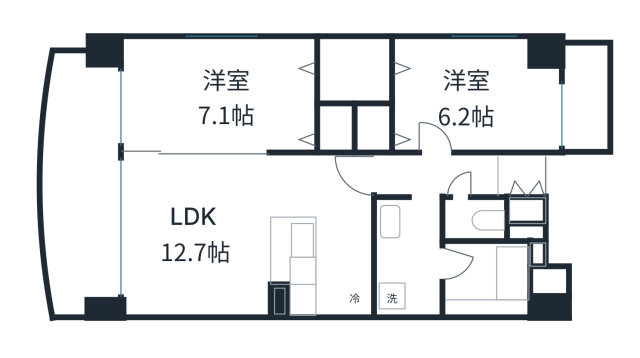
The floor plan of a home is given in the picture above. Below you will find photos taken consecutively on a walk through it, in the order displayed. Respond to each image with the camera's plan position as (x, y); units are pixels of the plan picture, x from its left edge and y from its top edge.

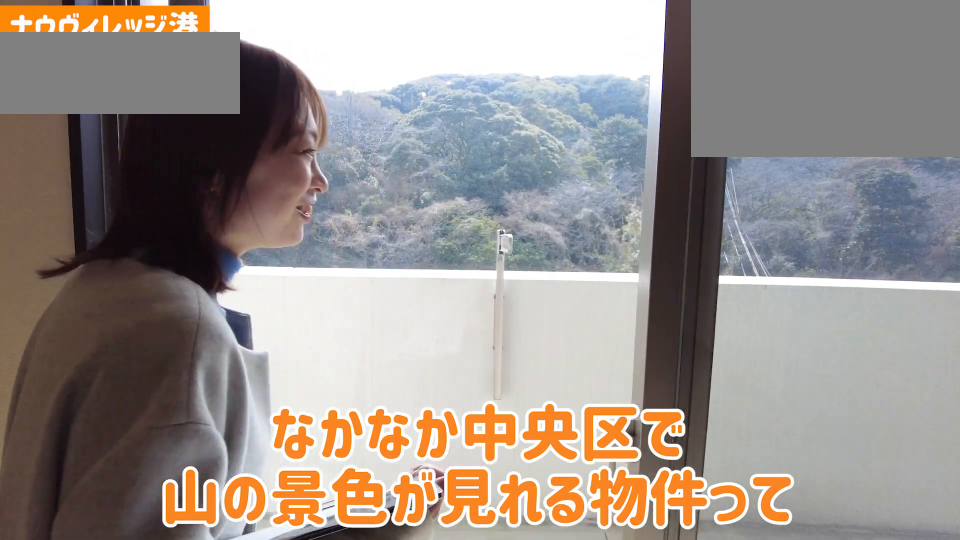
(88, 222)
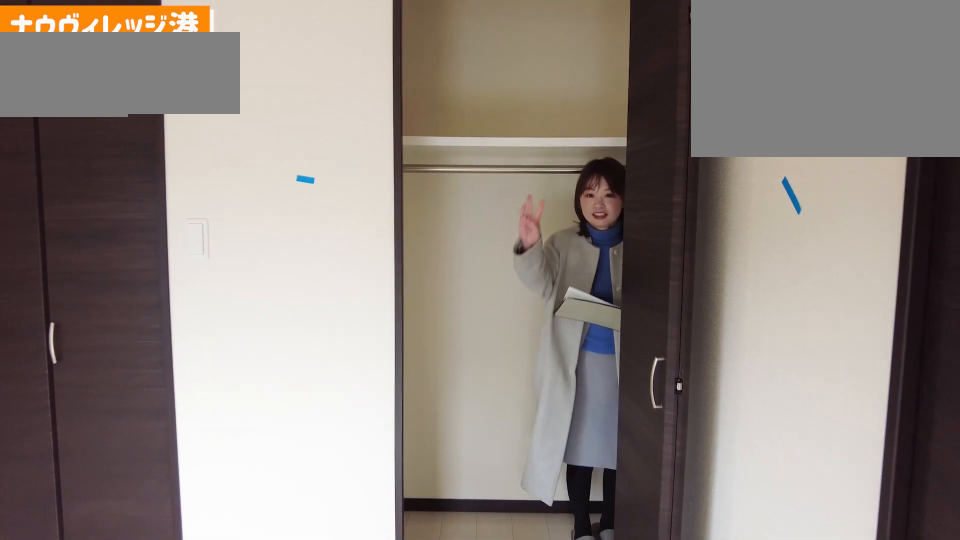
(289, 114)
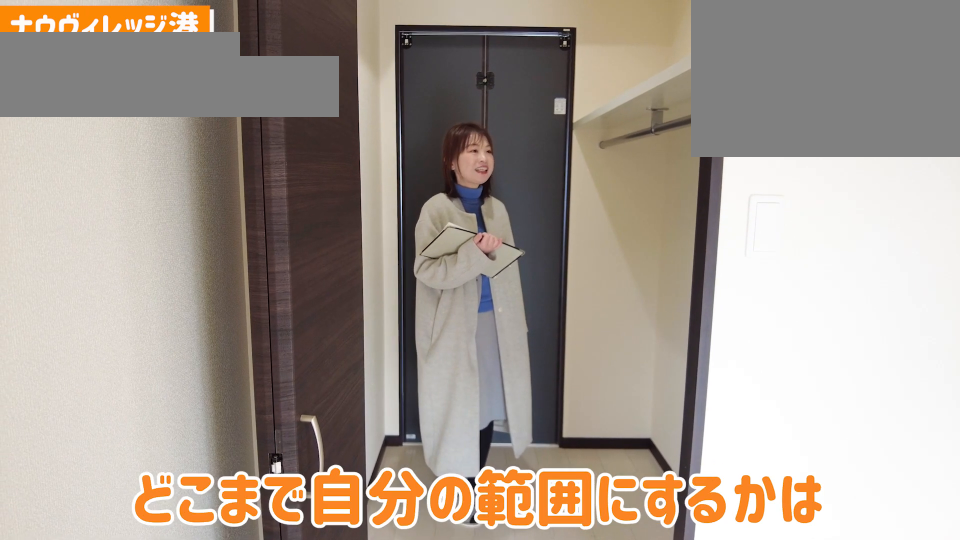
(355, 65)
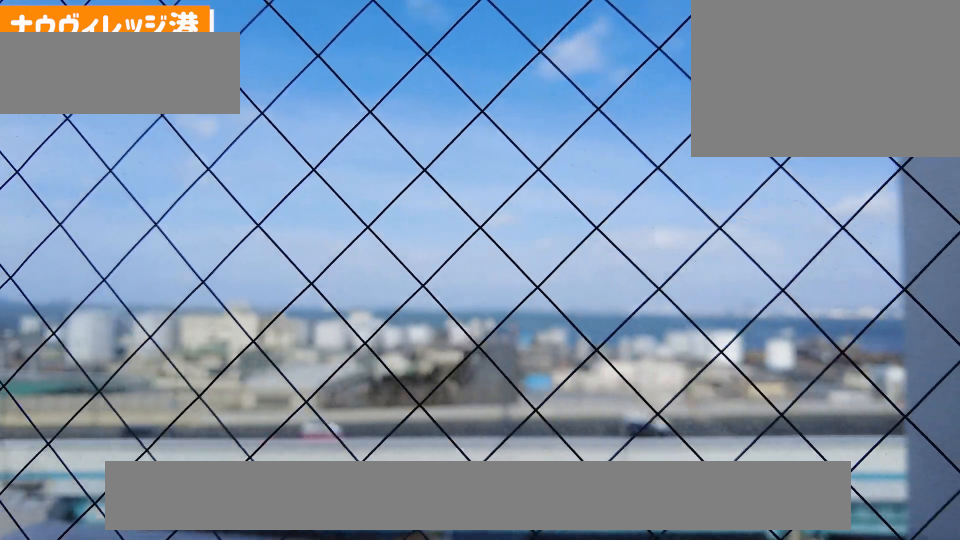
(535, 104)
